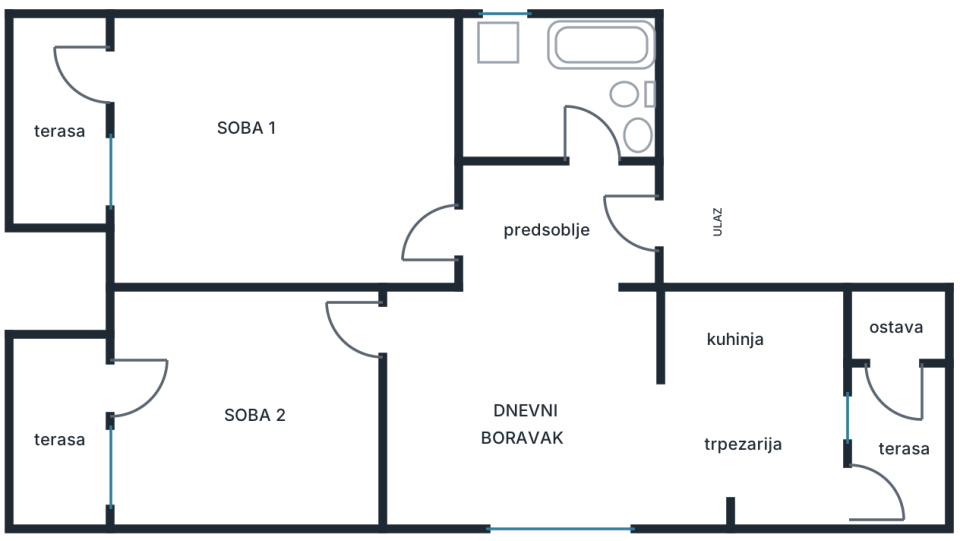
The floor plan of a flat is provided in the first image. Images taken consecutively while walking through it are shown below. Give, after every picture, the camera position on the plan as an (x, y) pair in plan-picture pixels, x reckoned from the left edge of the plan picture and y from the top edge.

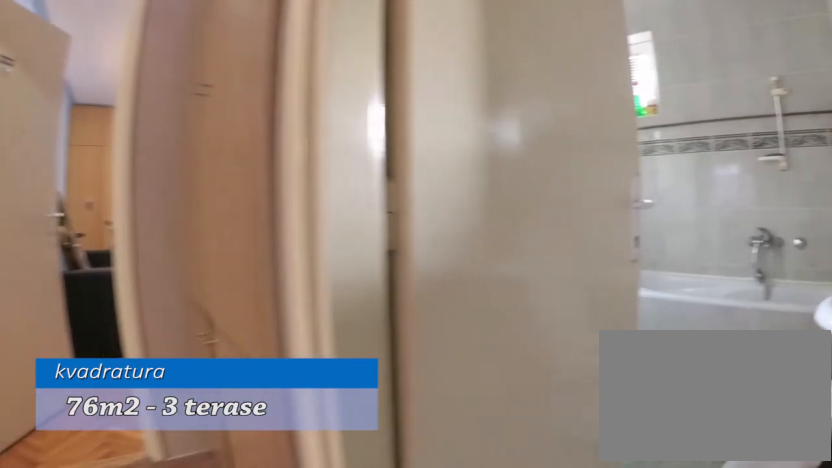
(615, 200)
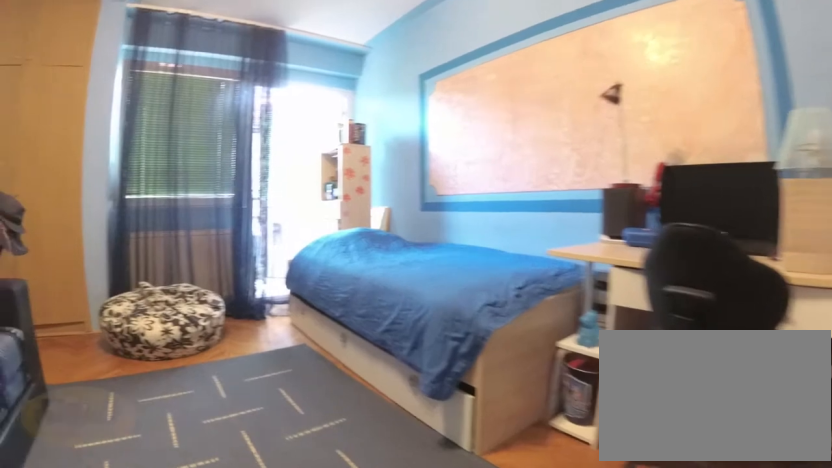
(400, 193)
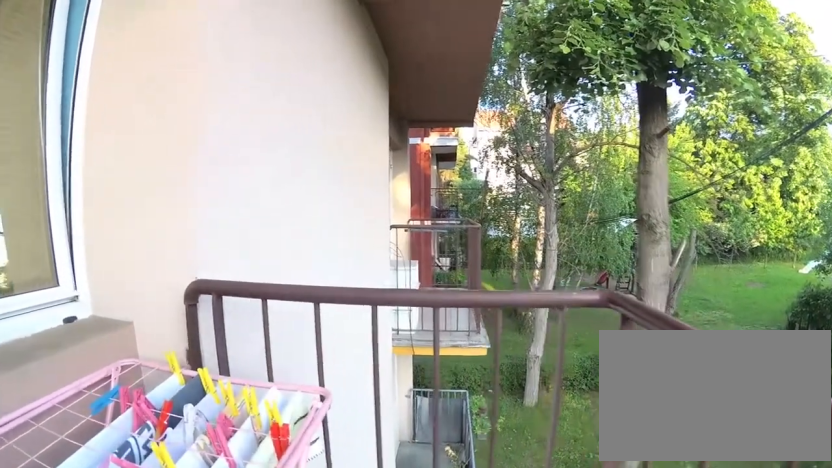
(56, 112)
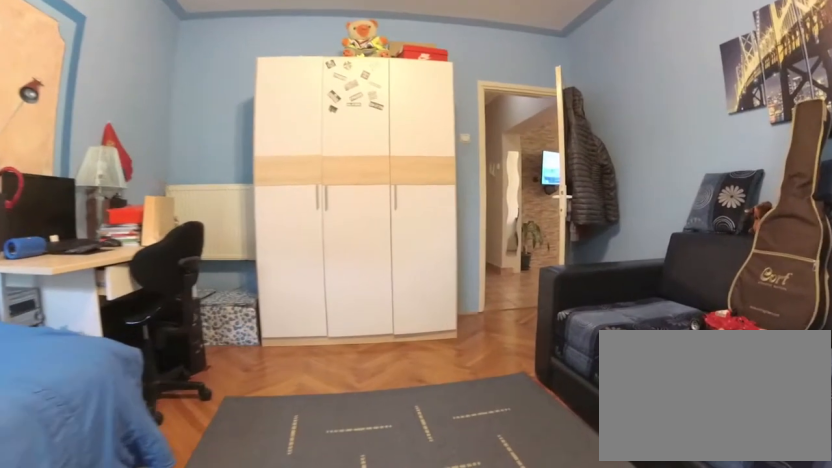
(178, 110)
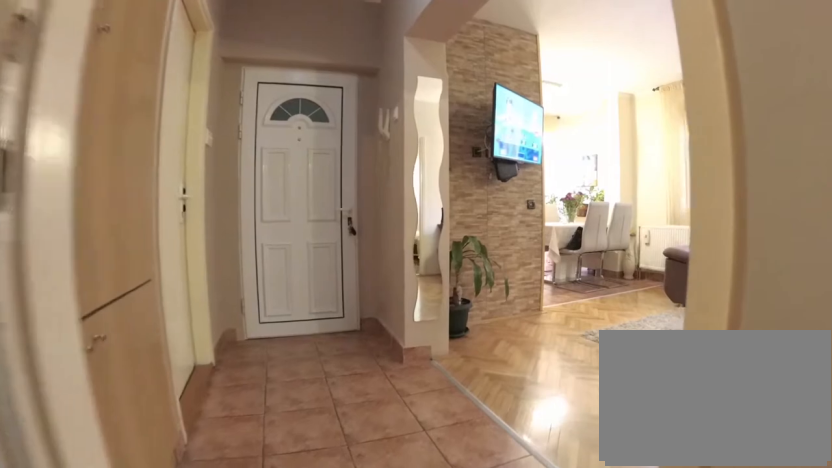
(414, 213)
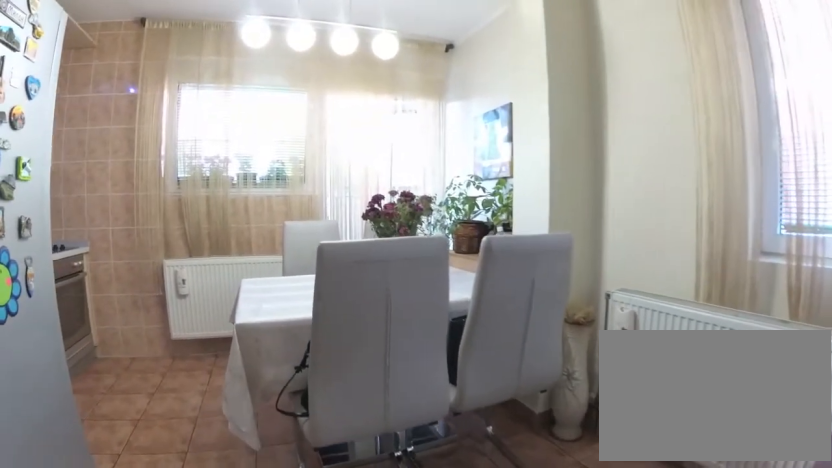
(578, 412)
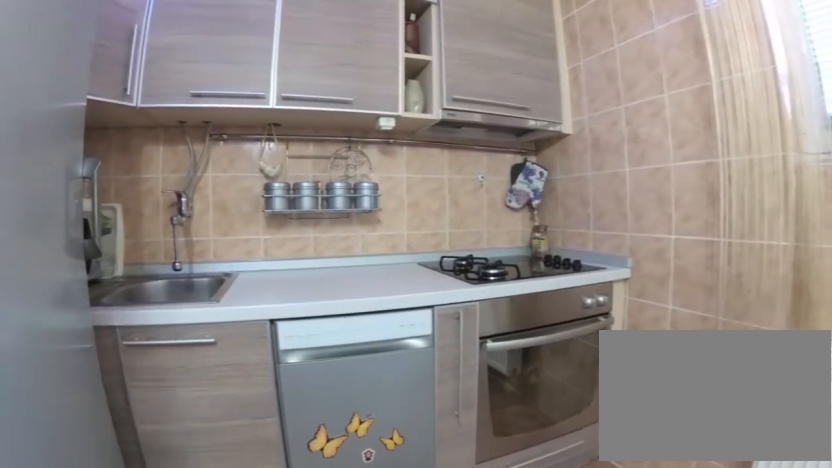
(705, 468)
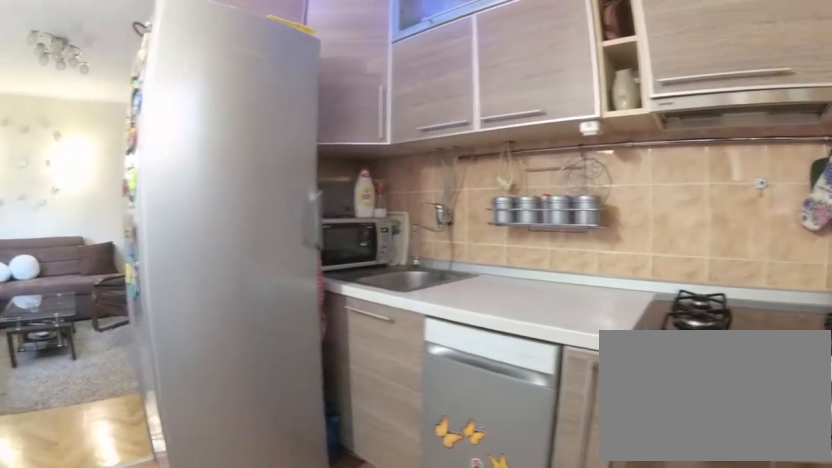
(808, 432)
